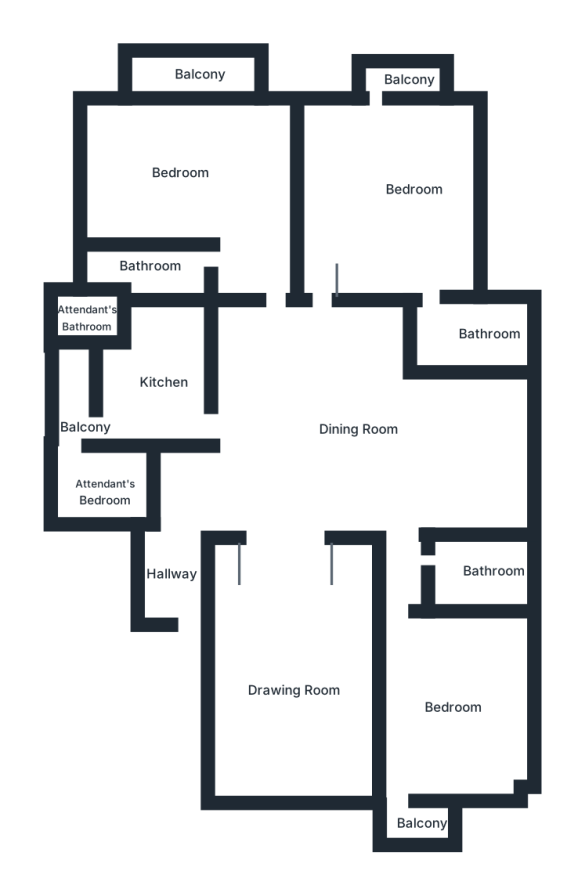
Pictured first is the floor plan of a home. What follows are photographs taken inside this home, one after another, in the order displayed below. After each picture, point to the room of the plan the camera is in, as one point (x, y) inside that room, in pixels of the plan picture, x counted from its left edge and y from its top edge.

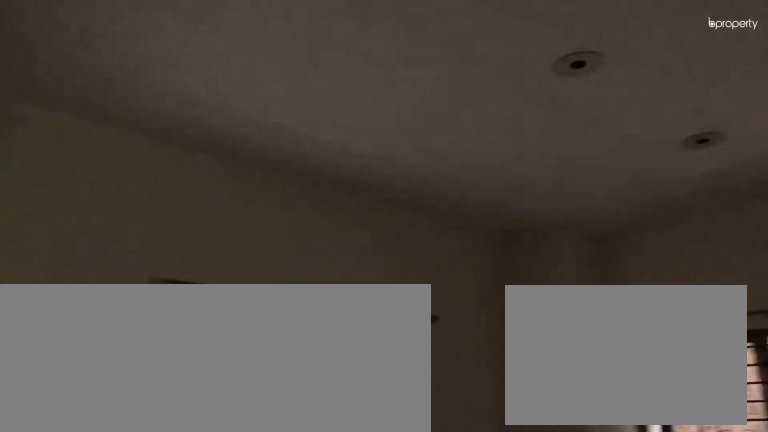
(435, 699)
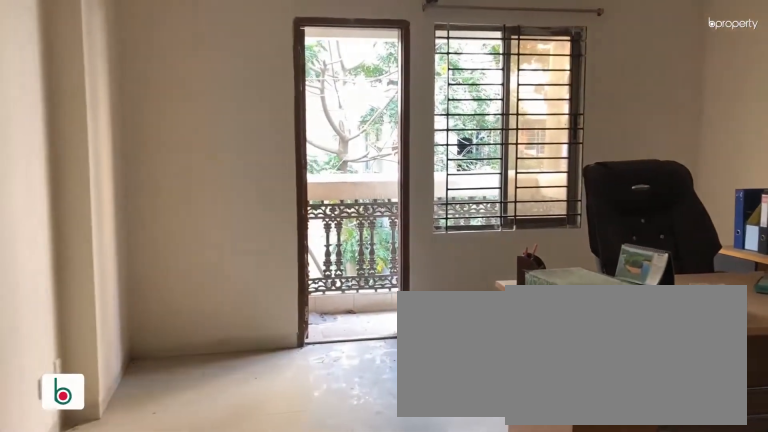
(394, 161)
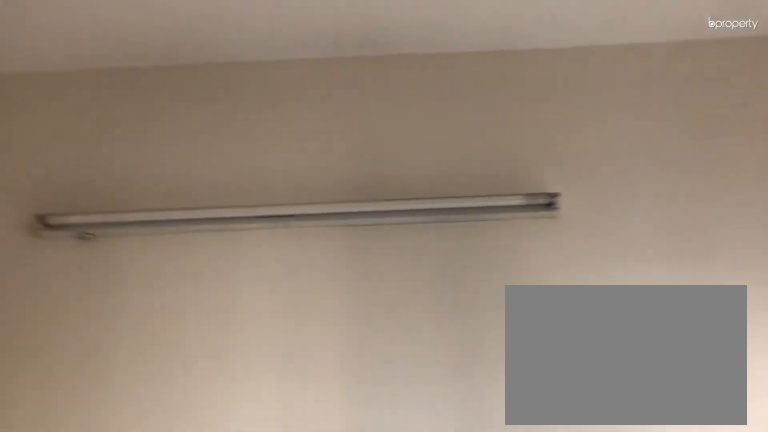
(394, 161)
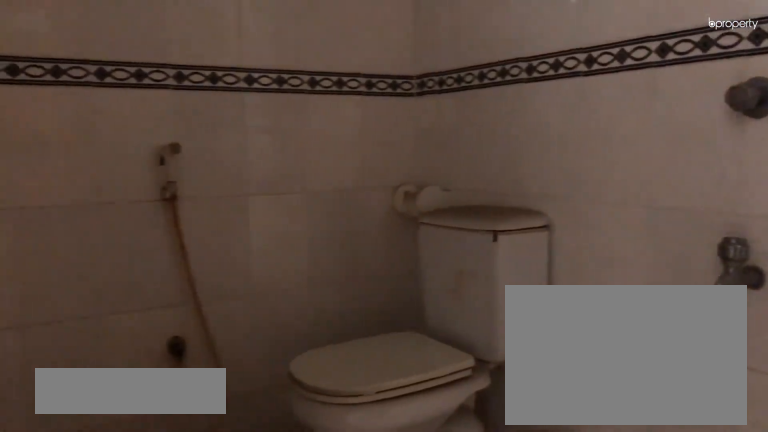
(461, 332)
